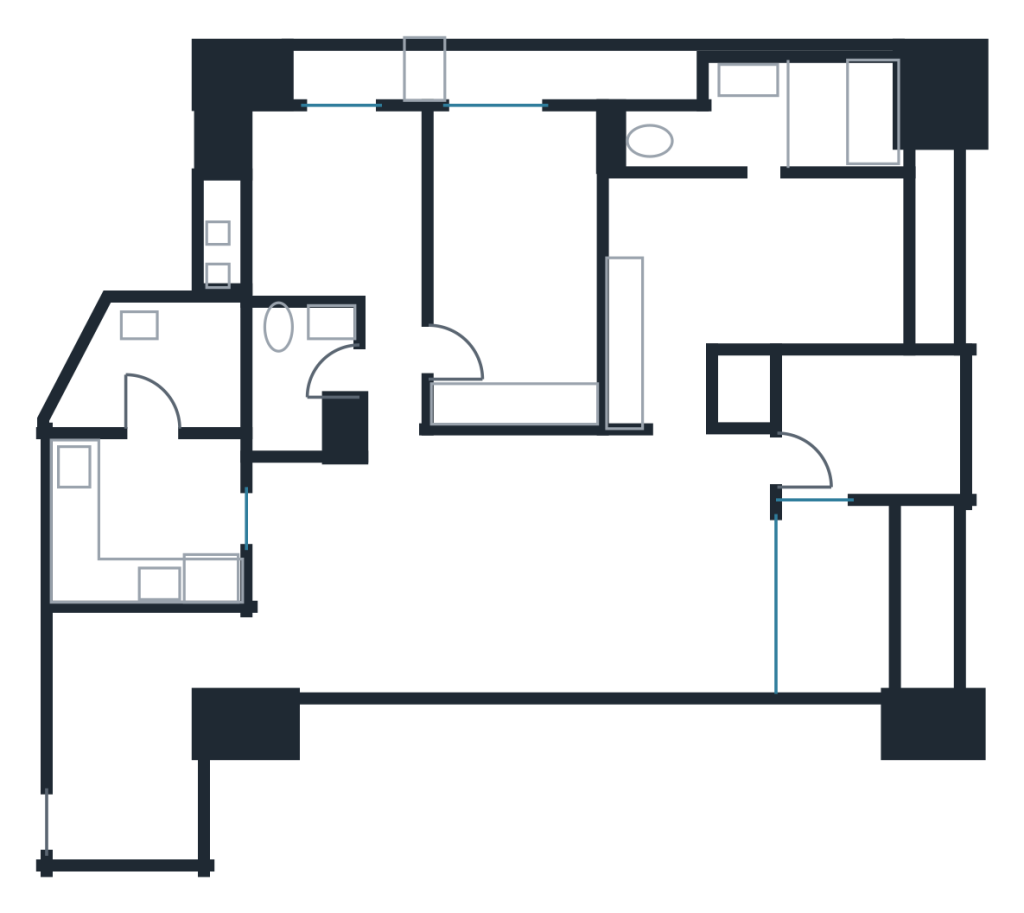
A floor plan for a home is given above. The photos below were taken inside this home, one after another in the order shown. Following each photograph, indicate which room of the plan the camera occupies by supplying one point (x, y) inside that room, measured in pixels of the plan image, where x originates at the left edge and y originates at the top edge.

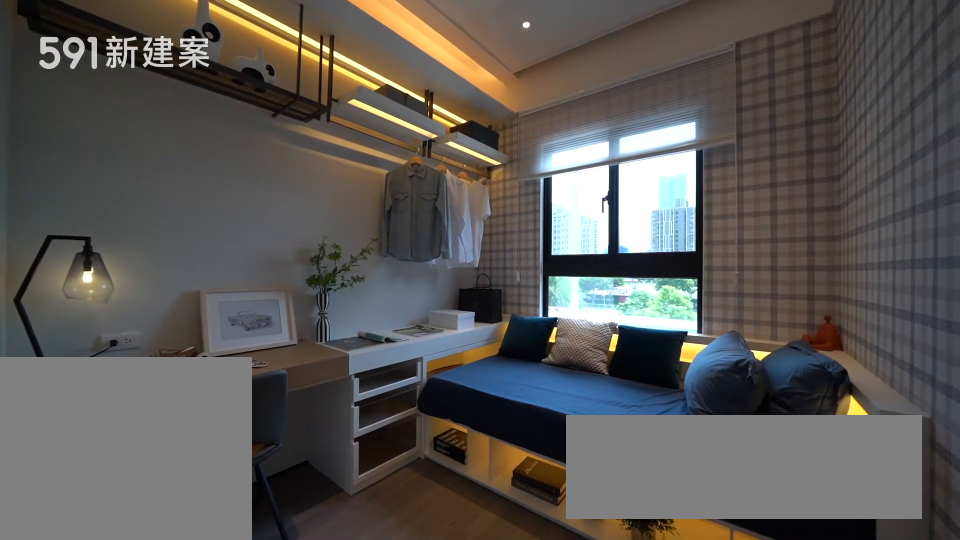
(340, 203)
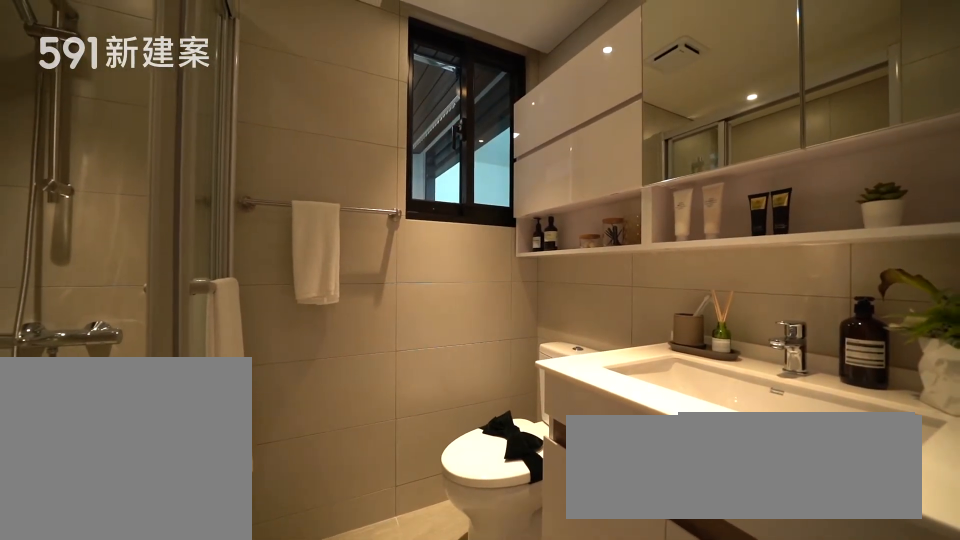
(302, 376)
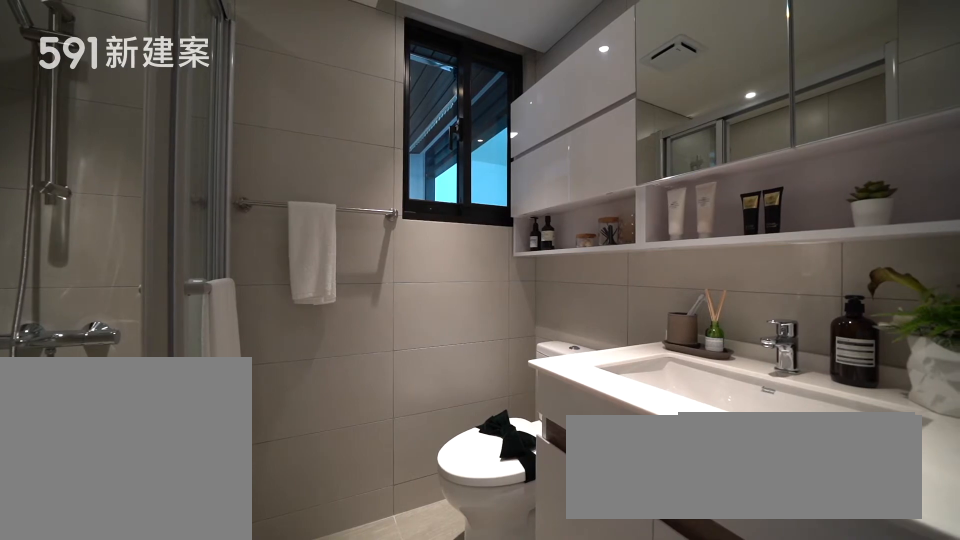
(302, 376)
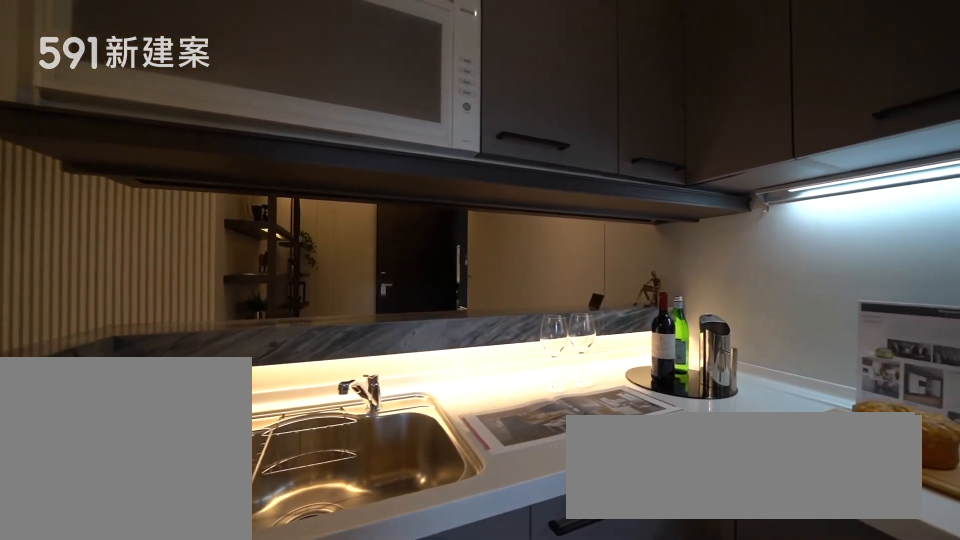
(149, 520)
